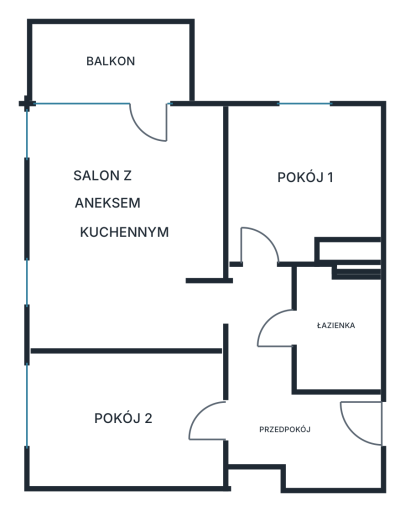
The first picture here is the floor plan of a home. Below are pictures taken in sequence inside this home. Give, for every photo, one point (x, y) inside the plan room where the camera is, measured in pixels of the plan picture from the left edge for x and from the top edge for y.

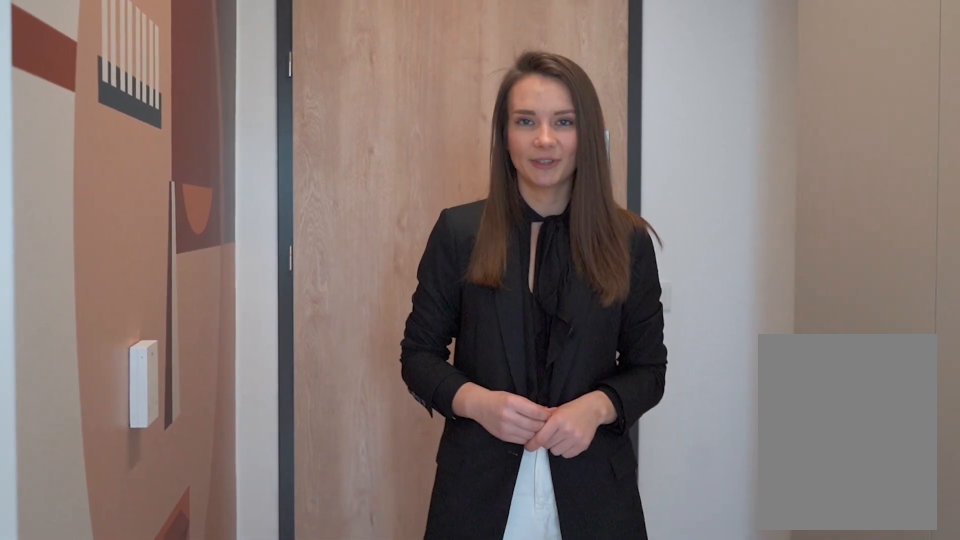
(286, 396)
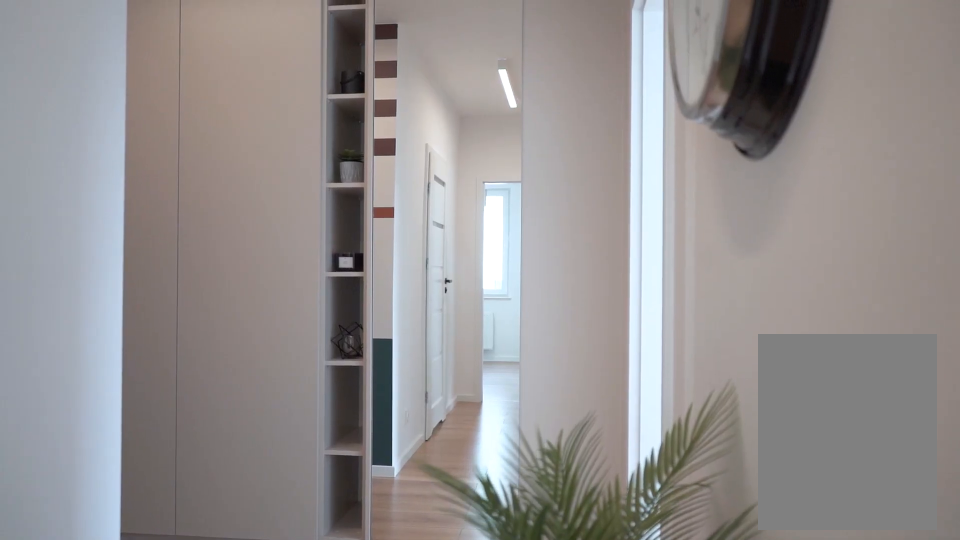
(286, 396)
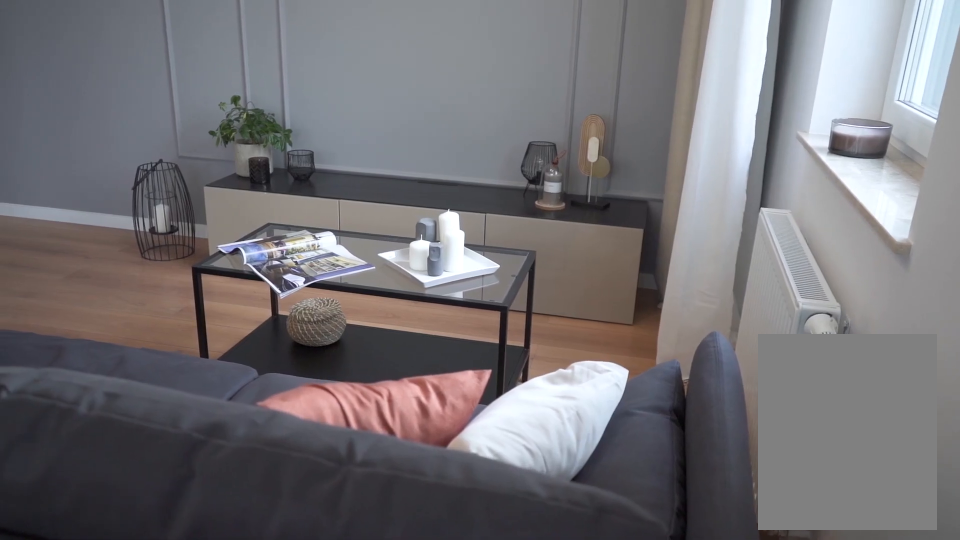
(125, 228)
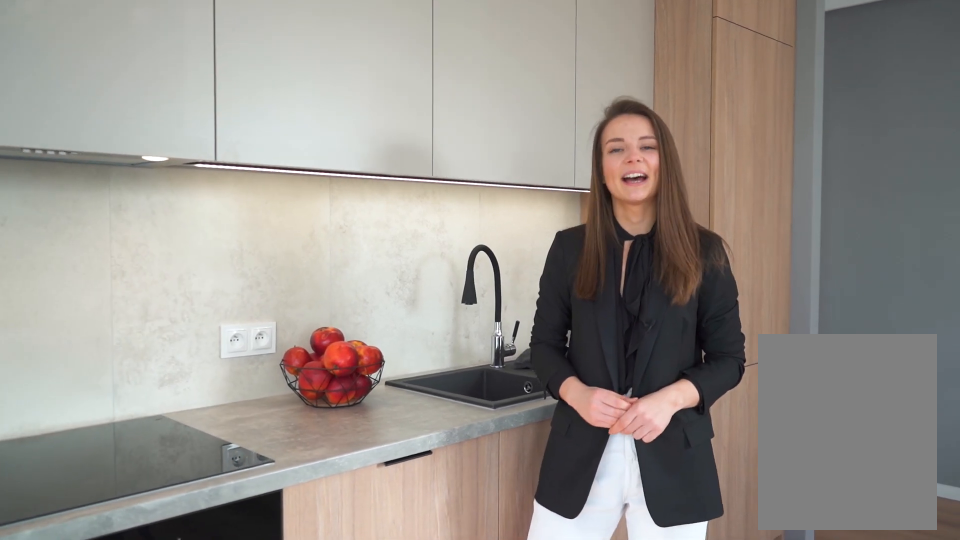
(125, 228)
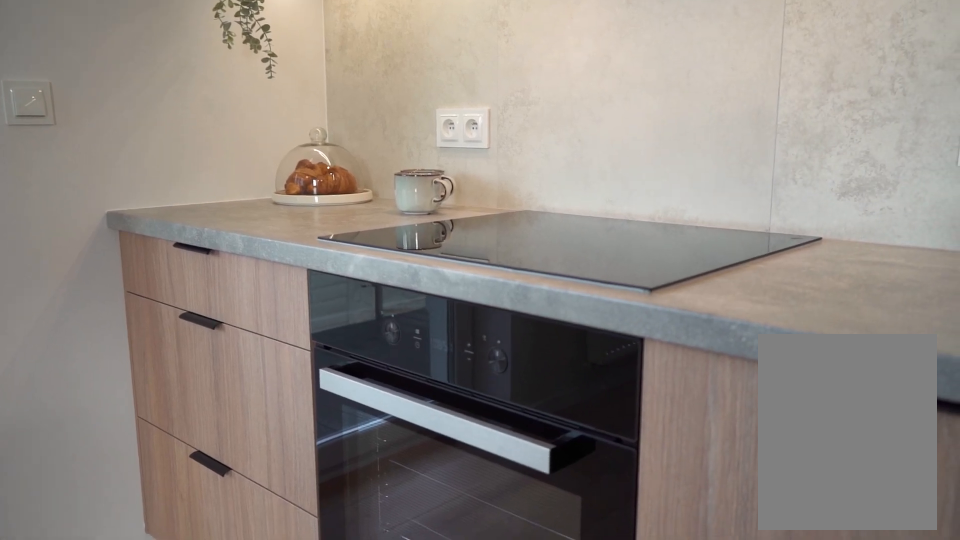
(129, 228)
